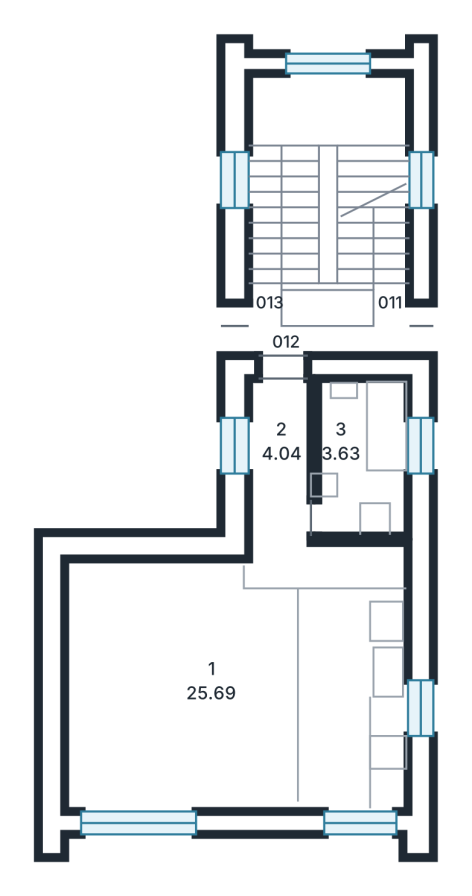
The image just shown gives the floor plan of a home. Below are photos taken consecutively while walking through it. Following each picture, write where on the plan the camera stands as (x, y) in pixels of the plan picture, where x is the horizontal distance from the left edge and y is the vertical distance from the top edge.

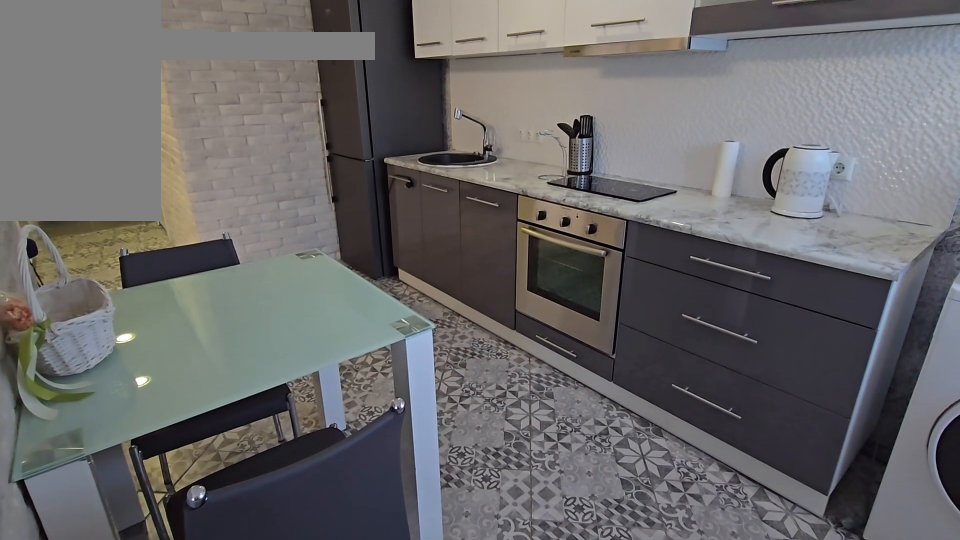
(358, 697)
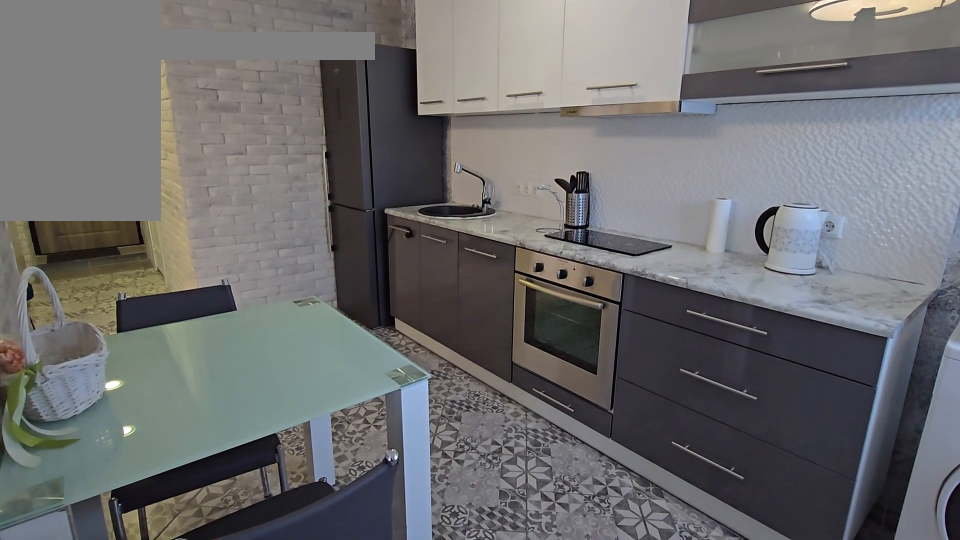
(358, 697)
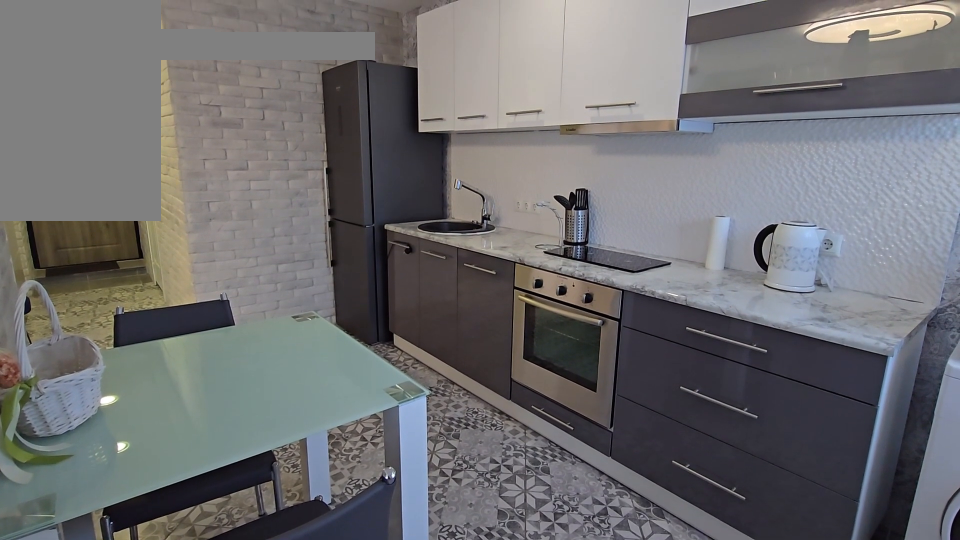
(358, 697)
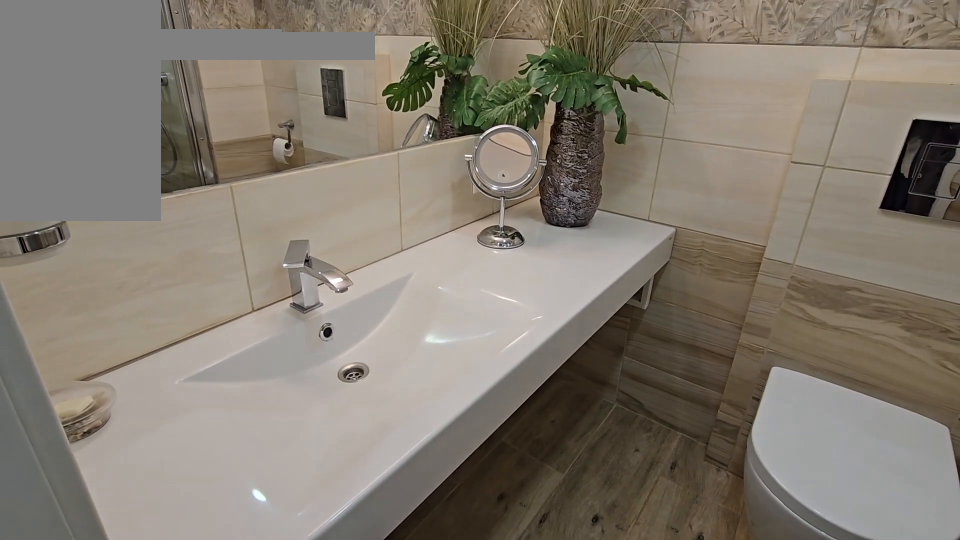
(364, 458)
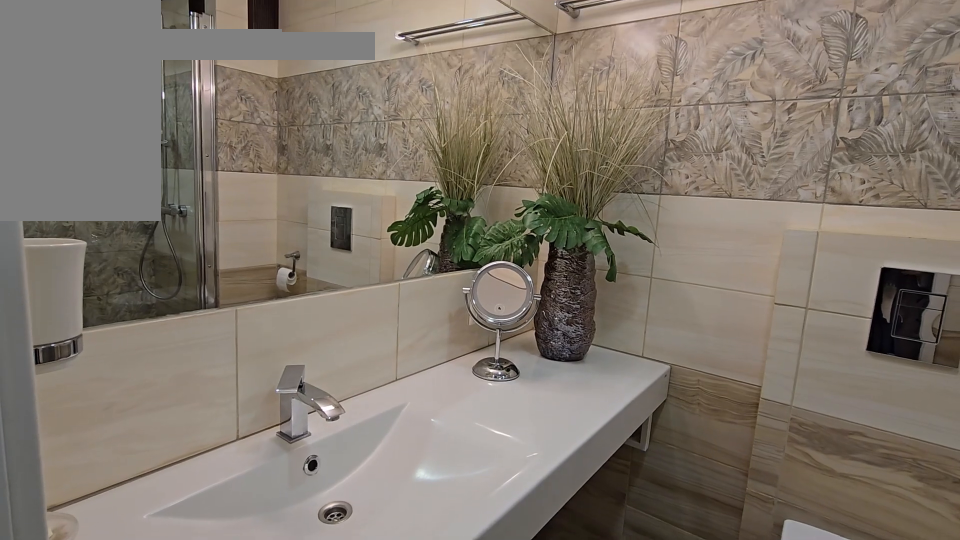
(365, 458)
